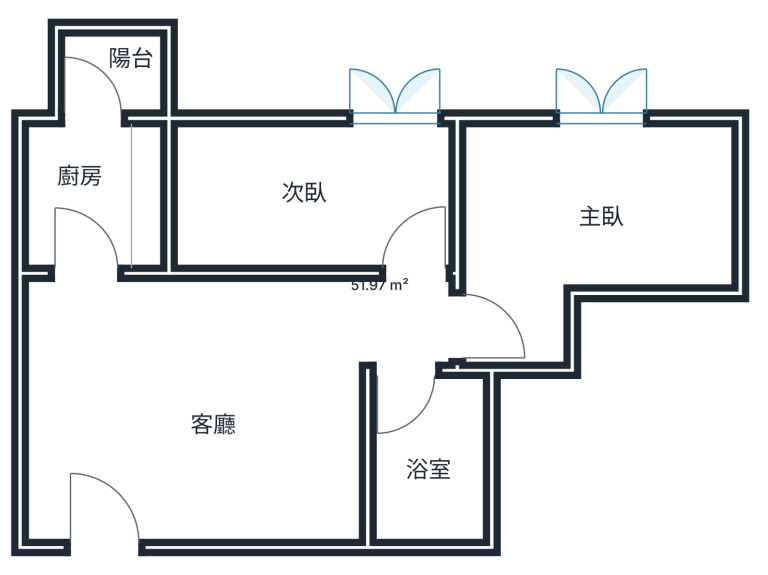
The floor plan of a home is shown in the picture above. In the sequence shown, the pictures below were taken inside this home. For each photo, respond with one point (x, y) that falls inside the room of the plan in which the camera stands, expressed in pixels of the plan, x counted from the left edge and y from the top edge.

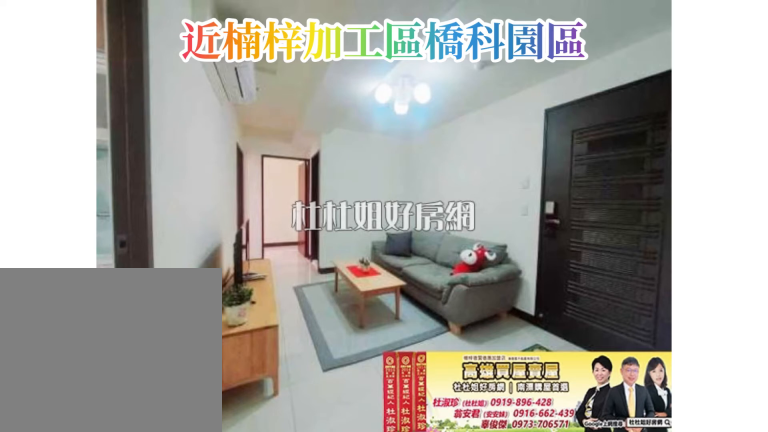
(207, 344)
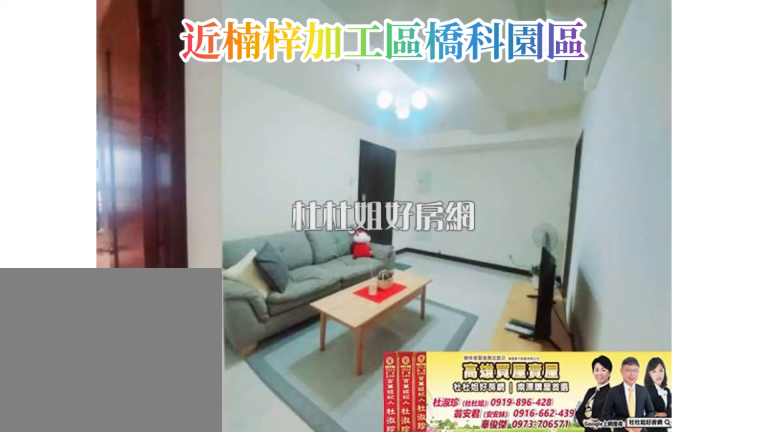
(207, 343)
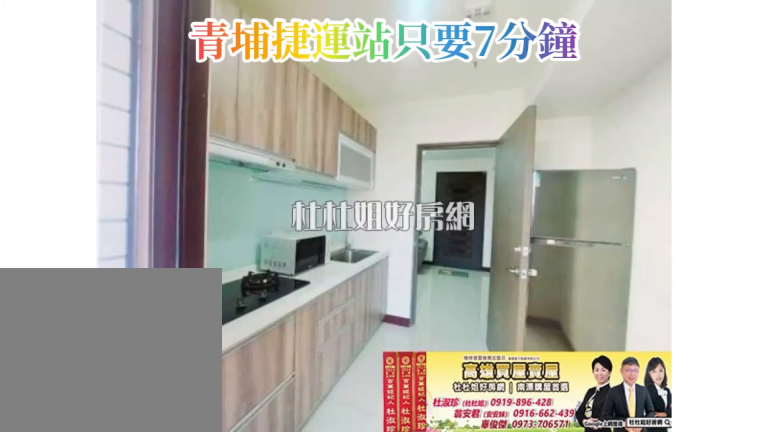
(56, 221)
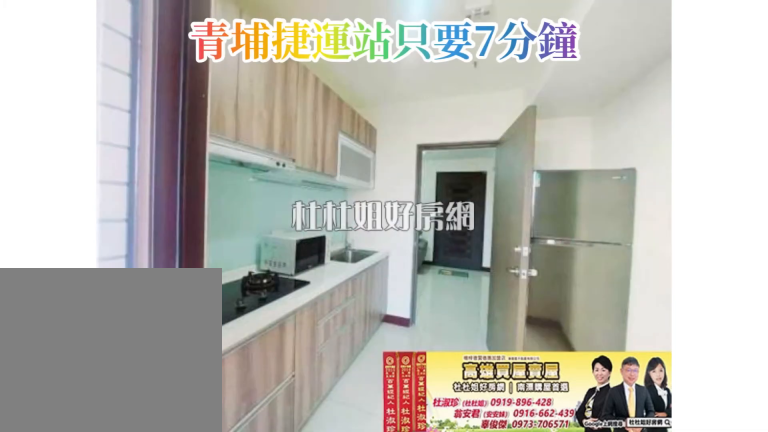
(57, 218)
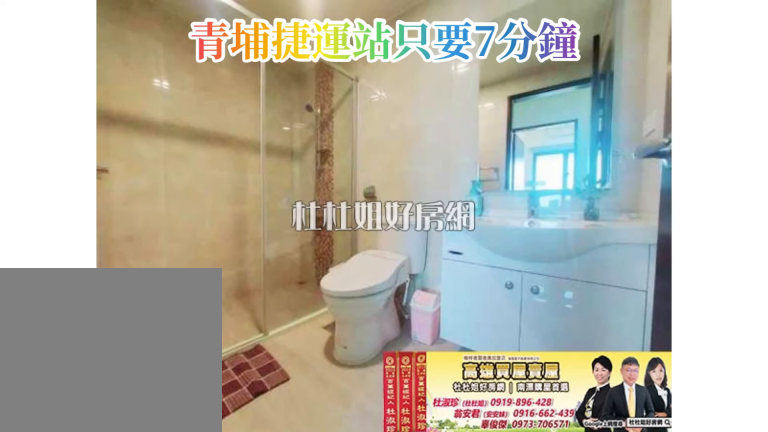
(439, 517)
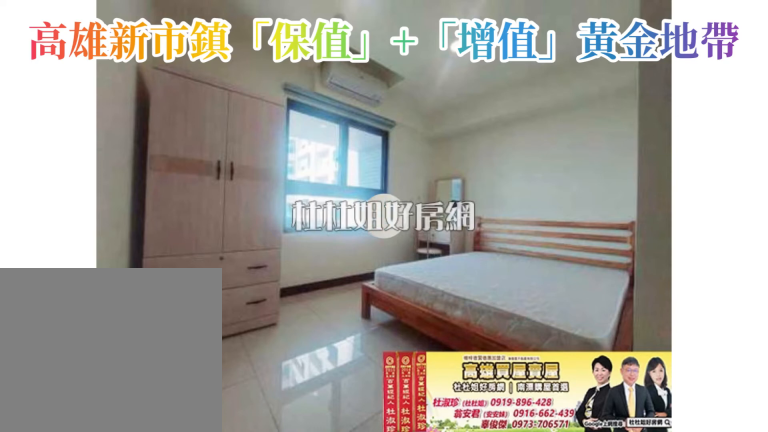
(687, 224)
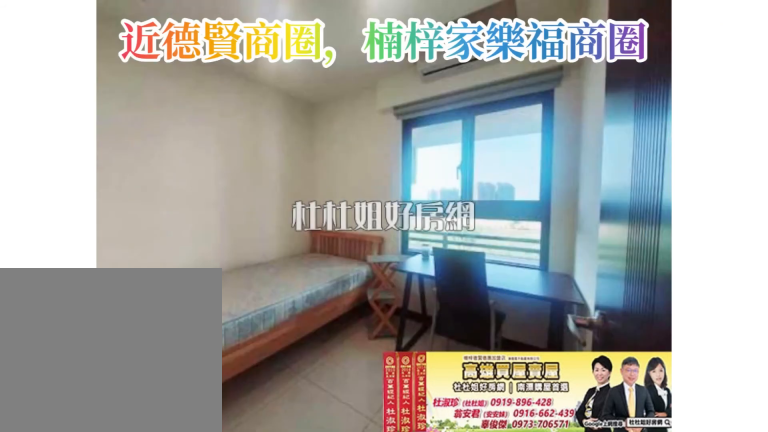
(407, 159)
